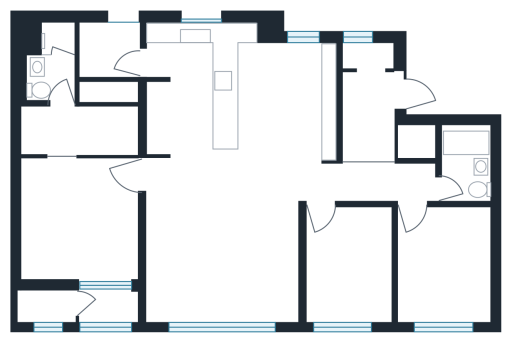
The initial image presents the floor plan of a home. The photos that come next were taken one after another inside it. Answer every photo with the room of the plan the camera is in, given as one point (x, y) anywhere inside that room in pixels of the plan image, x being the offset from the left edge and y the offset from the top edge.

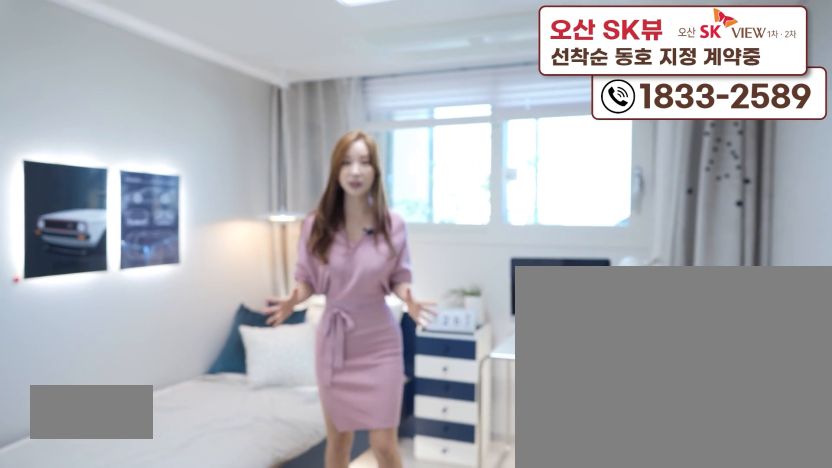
(439, 291)
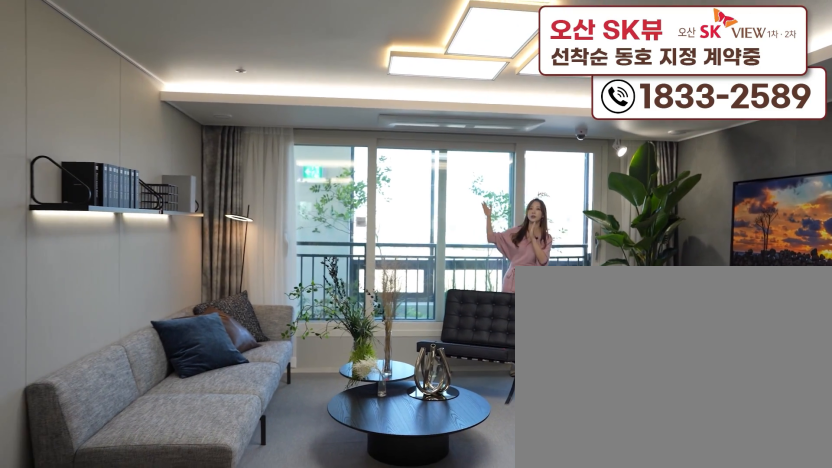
(224, 282)
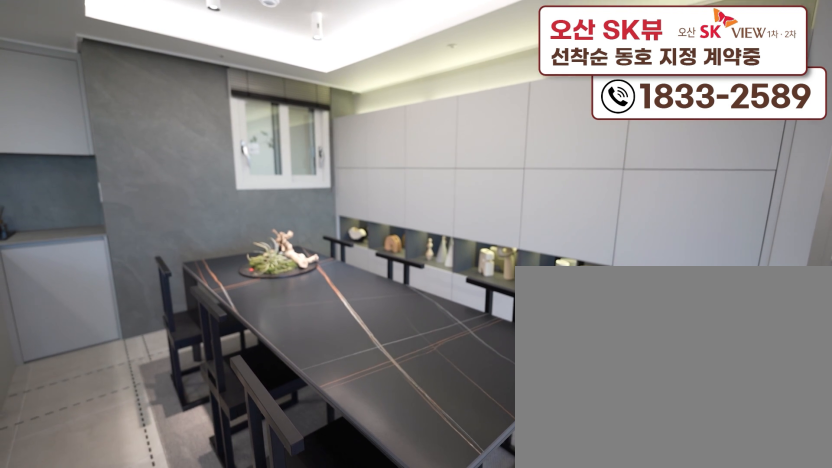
(204, 162)
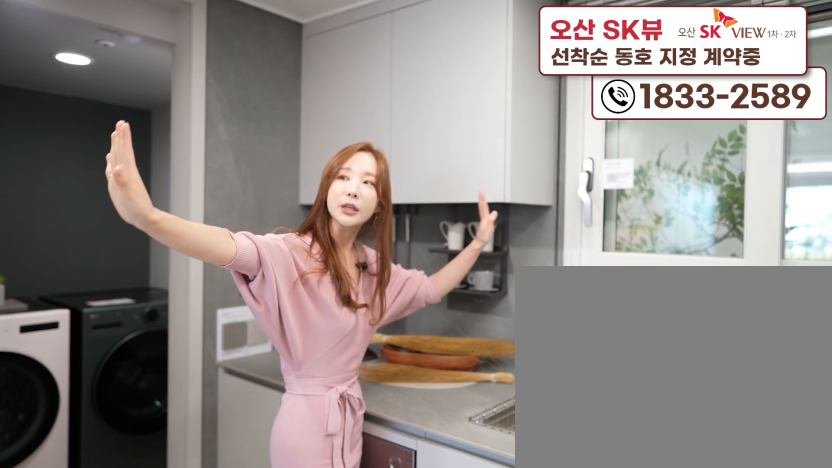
(204, 162)
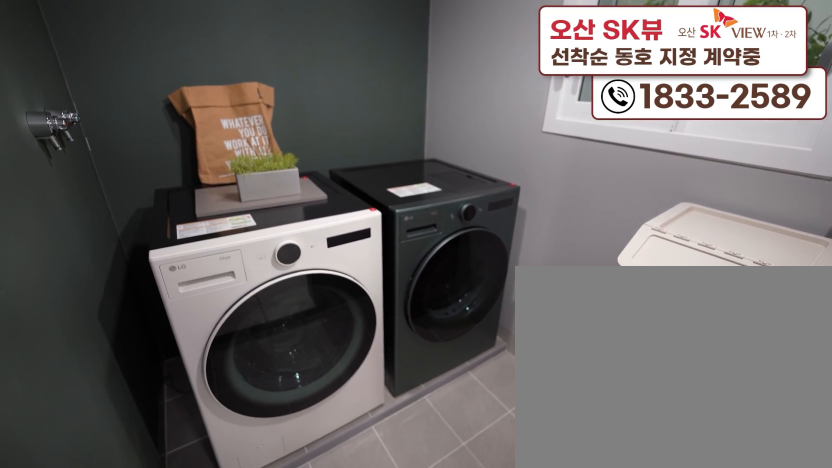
(116, 58)
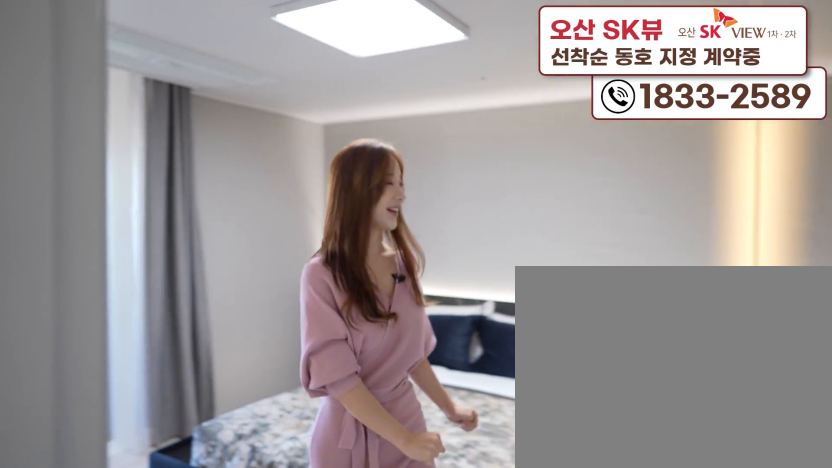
(81, 253)
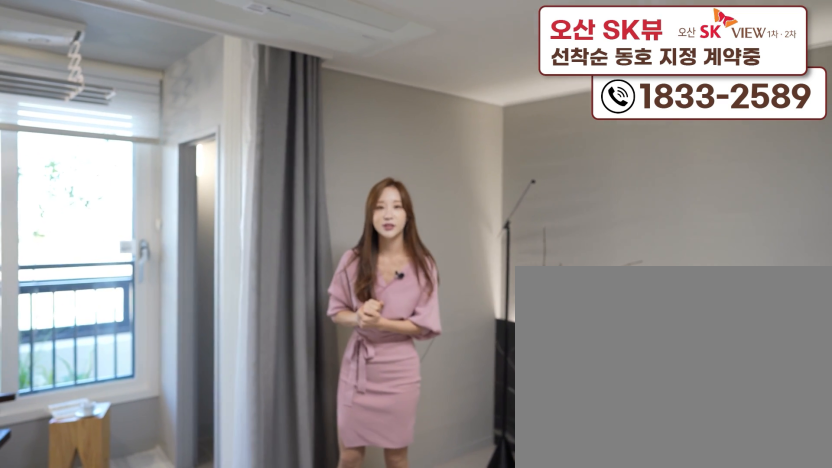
(81, 254)
